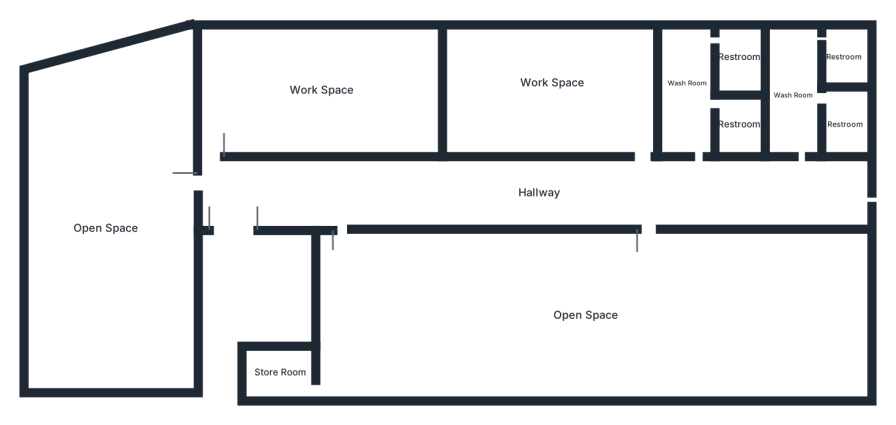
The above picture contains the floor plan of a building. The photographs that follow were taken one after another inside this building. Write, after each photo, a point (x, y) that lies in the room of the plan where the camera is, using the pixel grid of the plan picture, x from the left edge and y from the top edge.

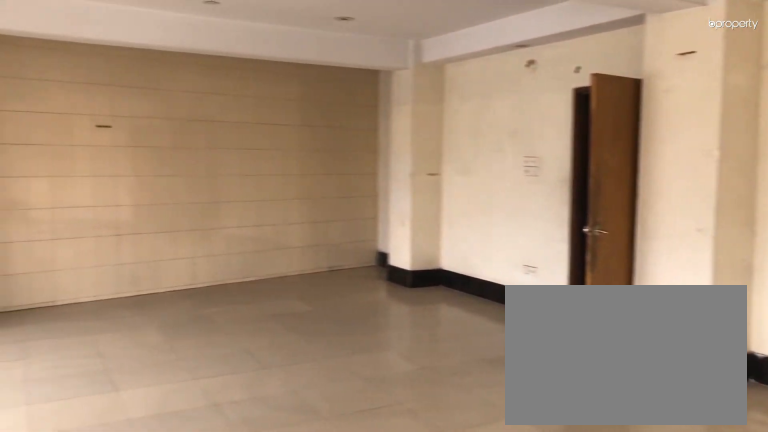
(103, 229)
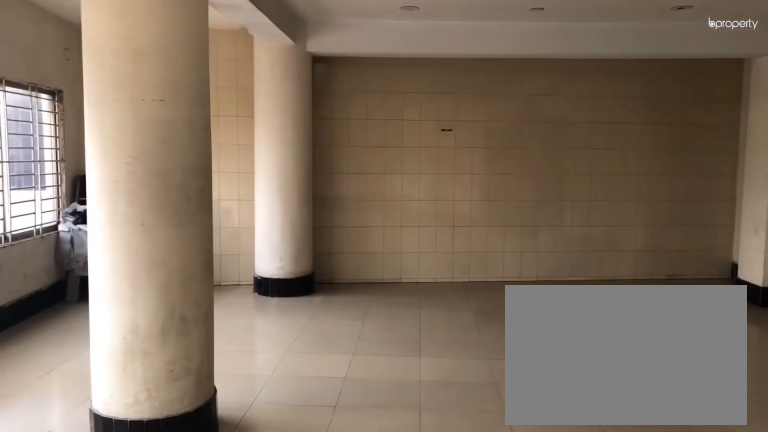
(103, 229)
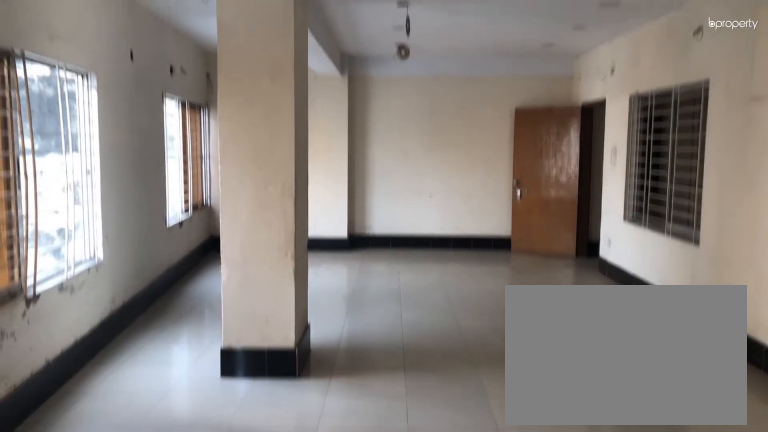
(584, 317)
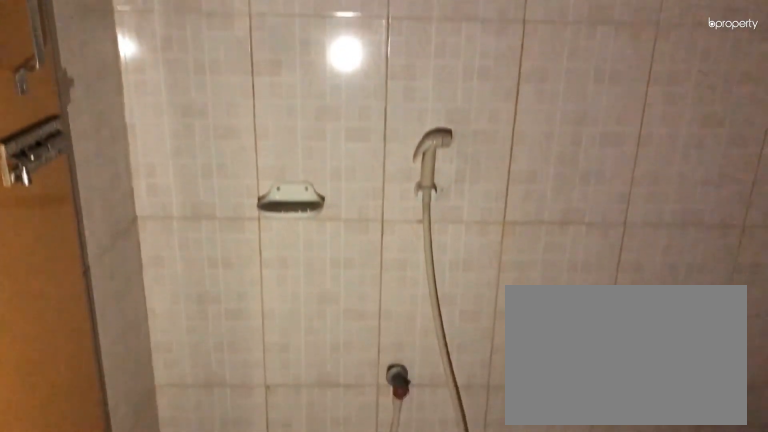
(739, 53)
